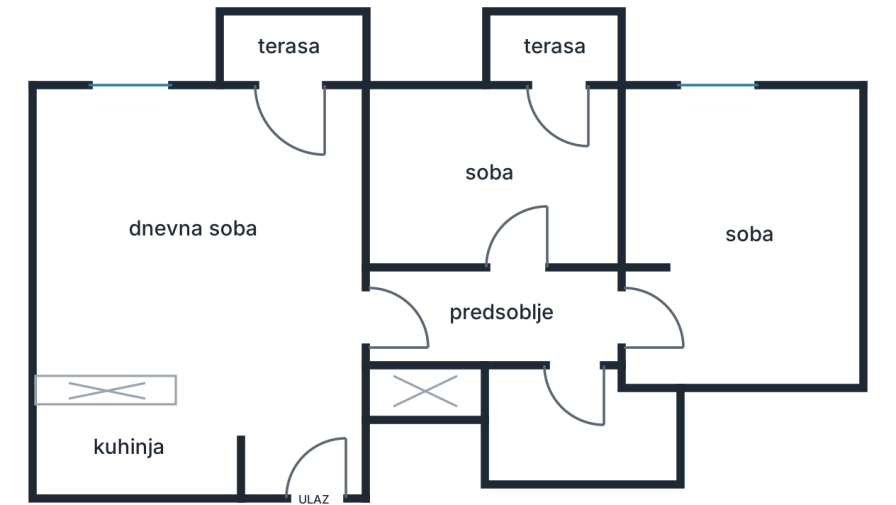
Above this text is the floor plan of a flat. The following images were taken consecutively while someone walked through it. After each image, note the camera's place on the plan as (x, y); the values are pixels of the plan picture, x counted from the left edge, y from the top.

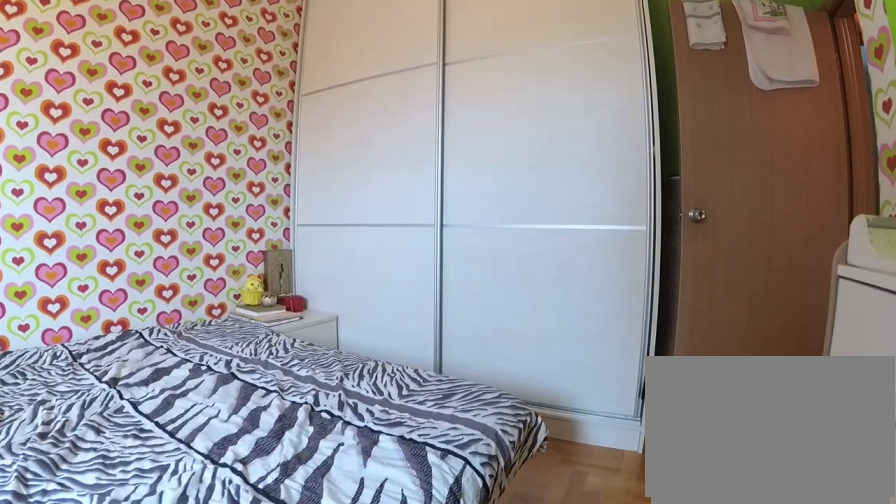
(686, 172)
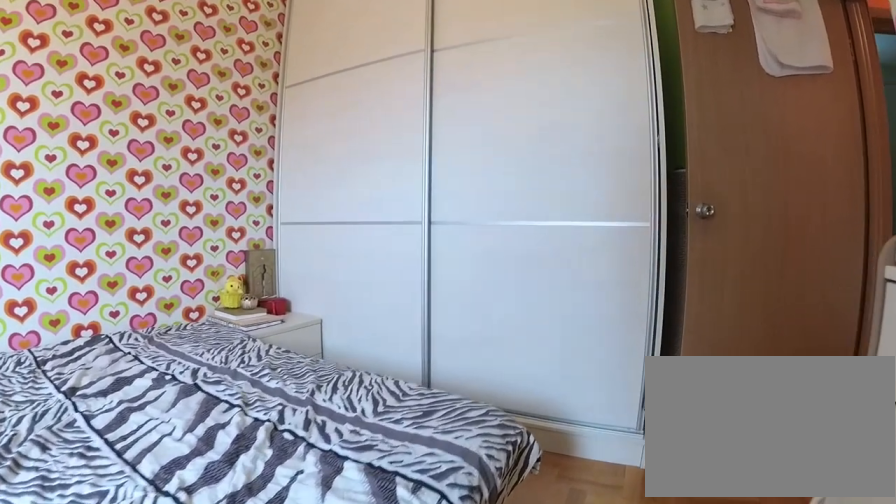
(686, 185)
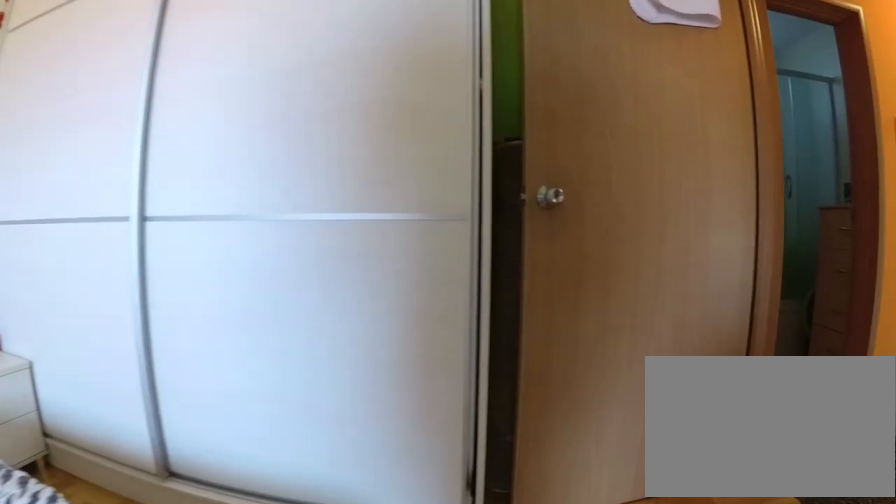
(687, 244)
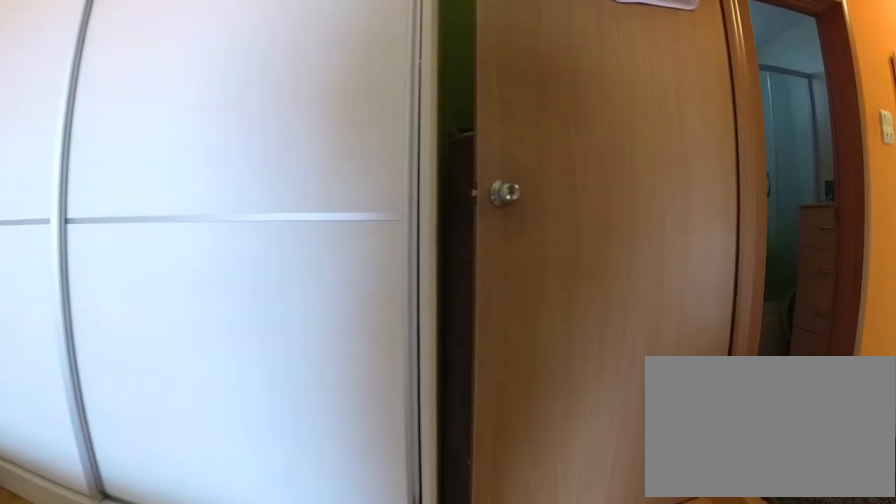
(691, 251)
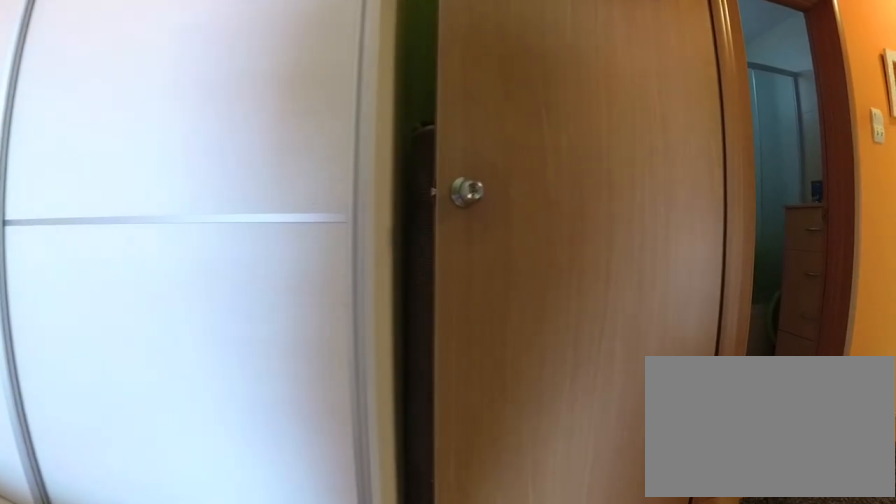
(693, 260)
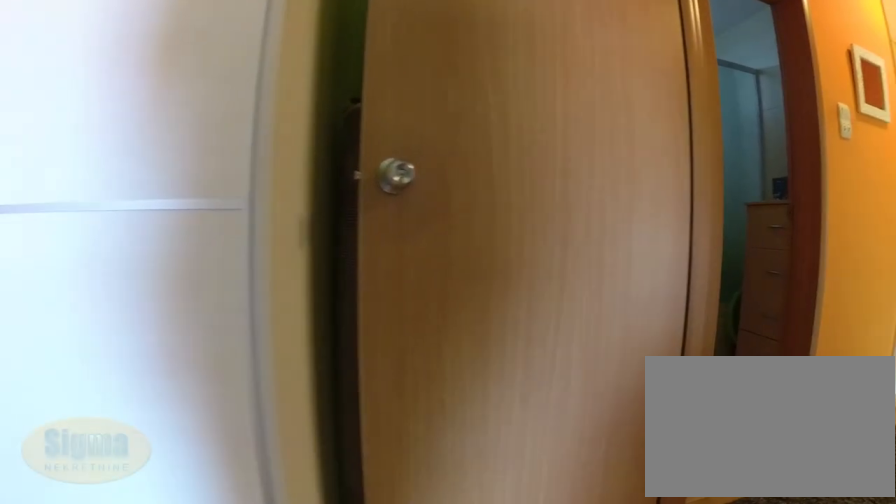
(692, 268)
